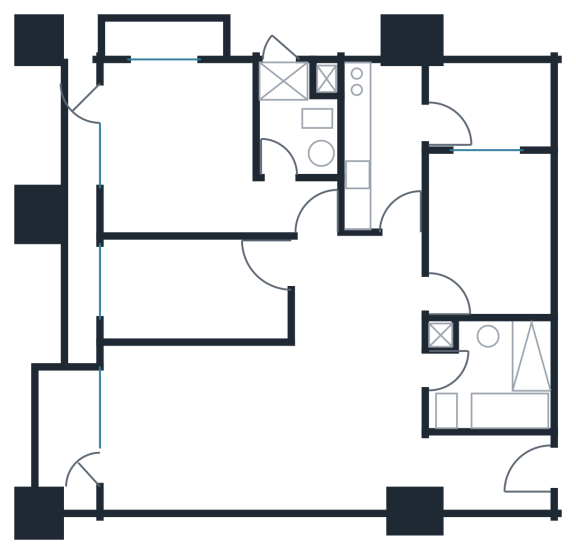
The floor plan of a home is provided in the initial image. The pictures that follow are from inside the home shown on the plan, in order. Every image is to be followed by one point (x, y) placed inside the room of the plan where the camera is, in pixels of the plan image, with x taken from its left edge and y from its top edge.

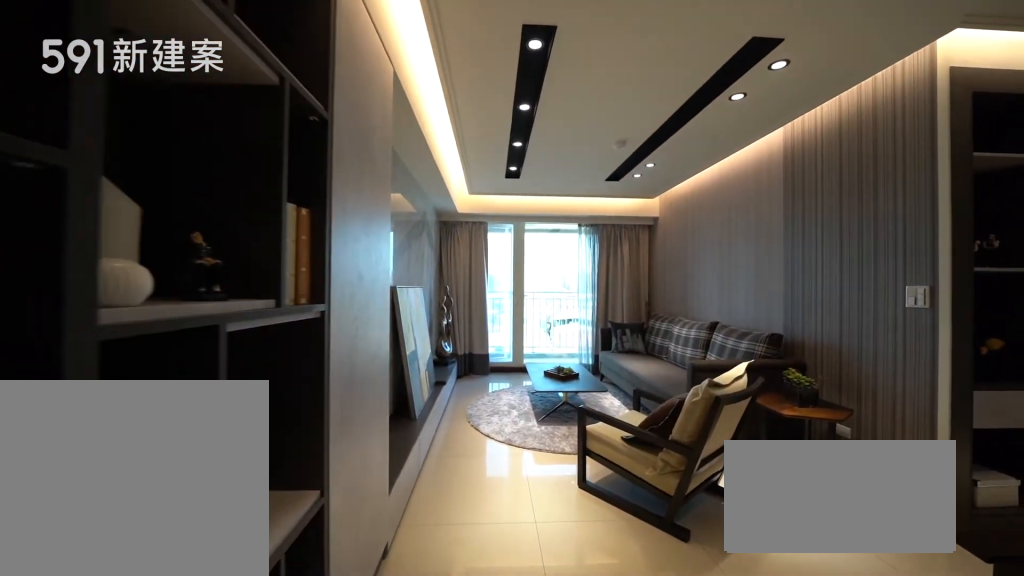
(195, 424)
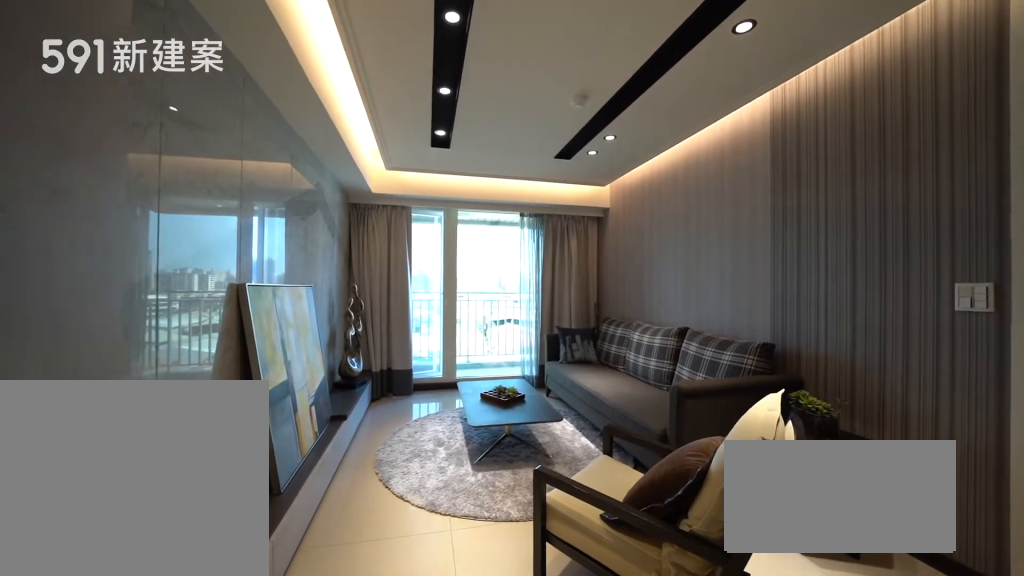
(195, 424)
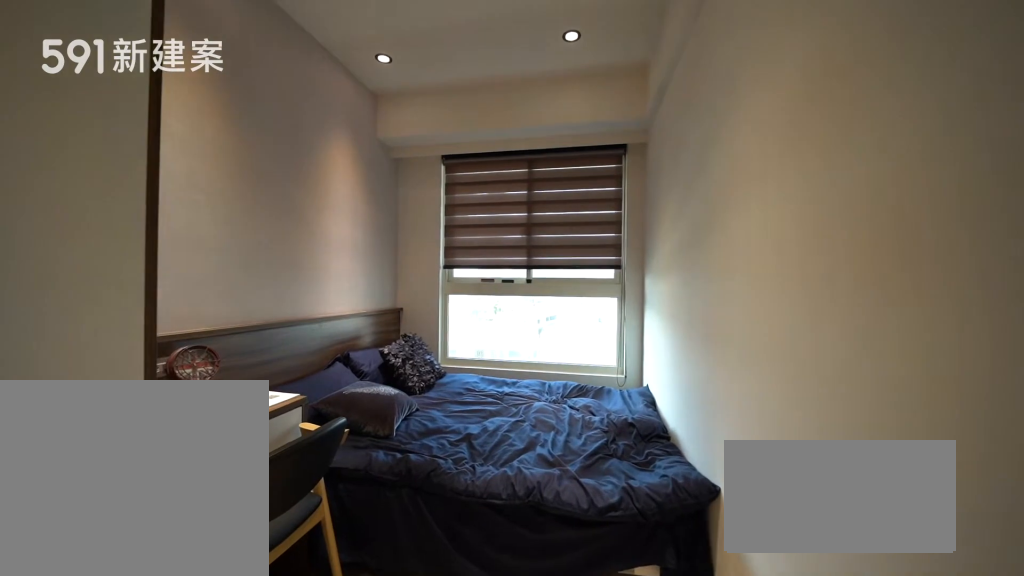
(192, 290)
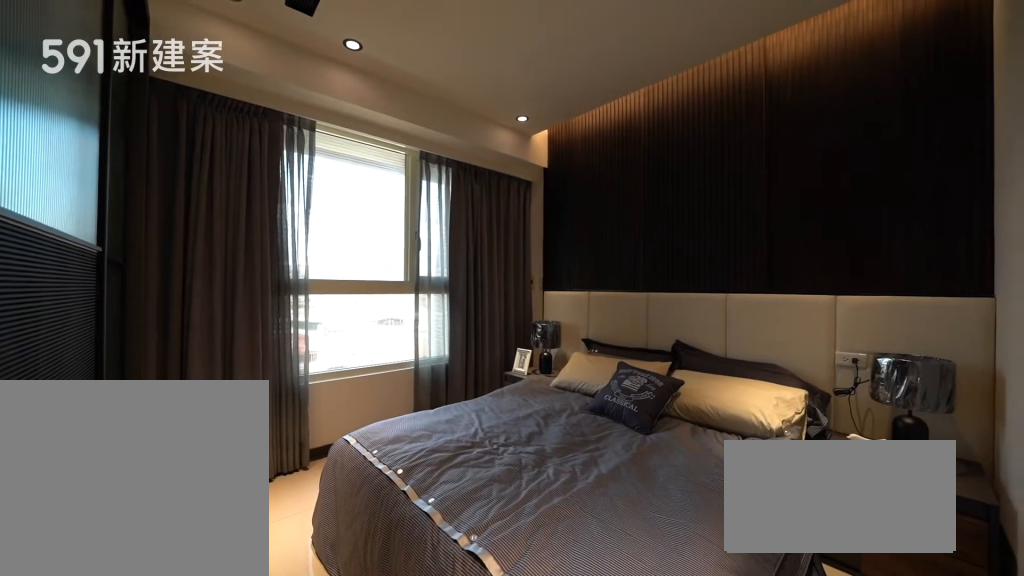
(193, 153)
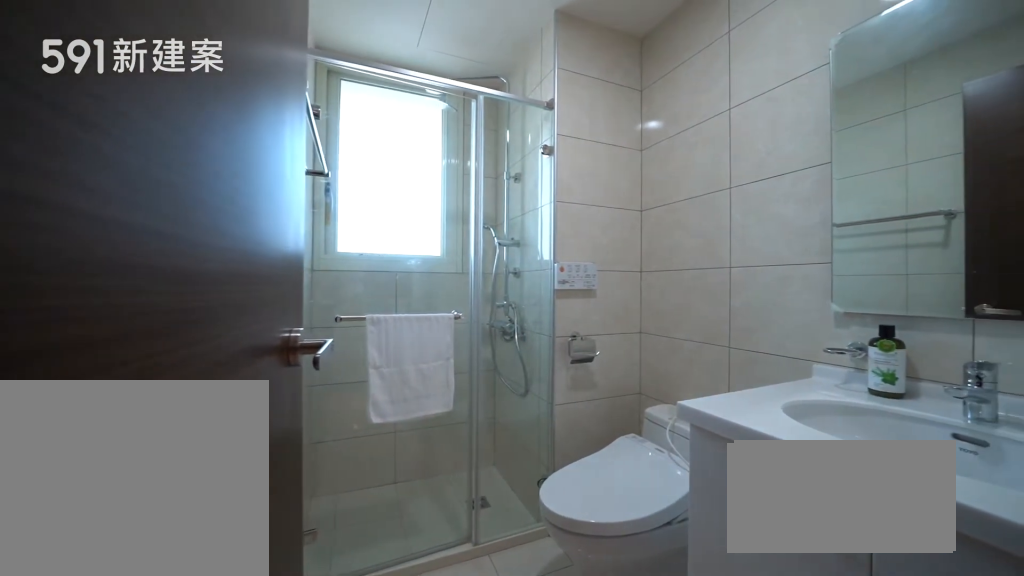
(298, 114)
